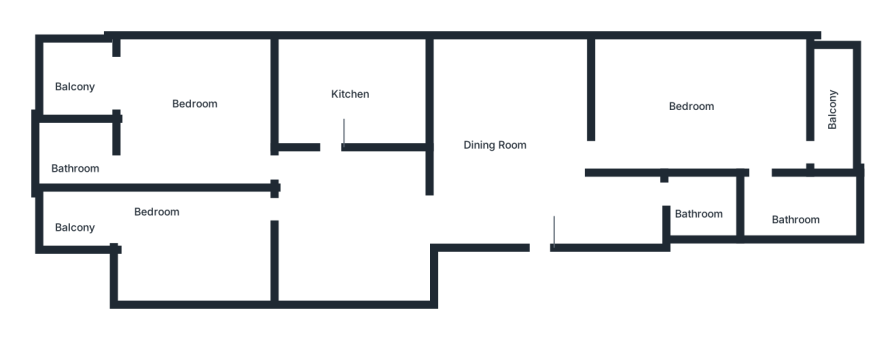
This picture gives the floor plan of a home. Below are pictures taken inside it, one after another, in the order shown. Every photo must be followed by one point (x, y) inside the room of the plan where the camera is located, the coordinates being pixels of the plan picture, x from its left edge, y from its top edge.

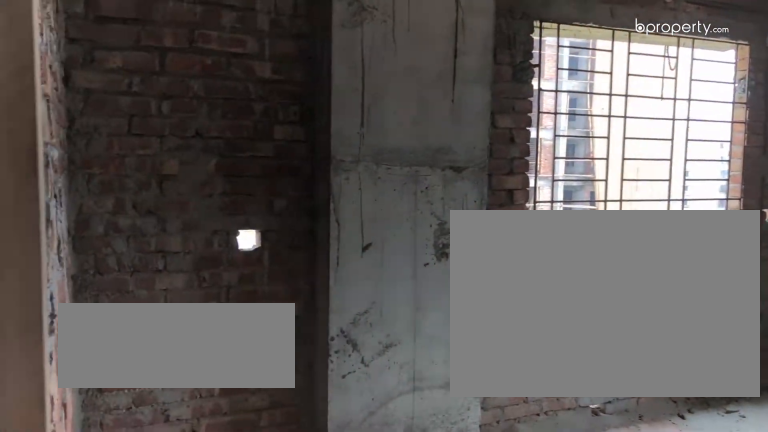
(695, 117)
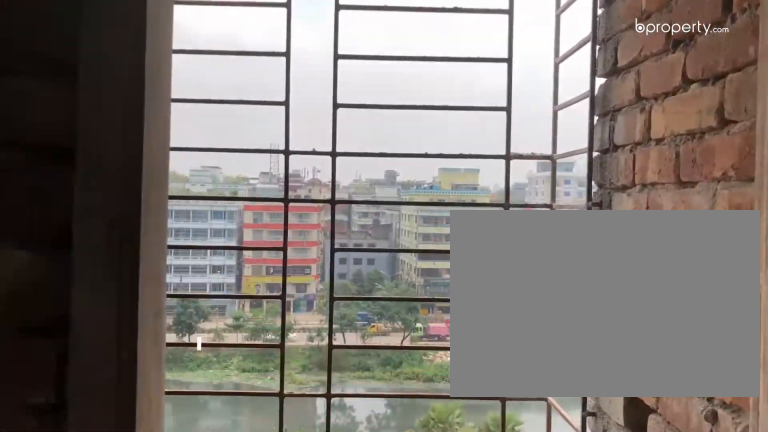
(830, 145)
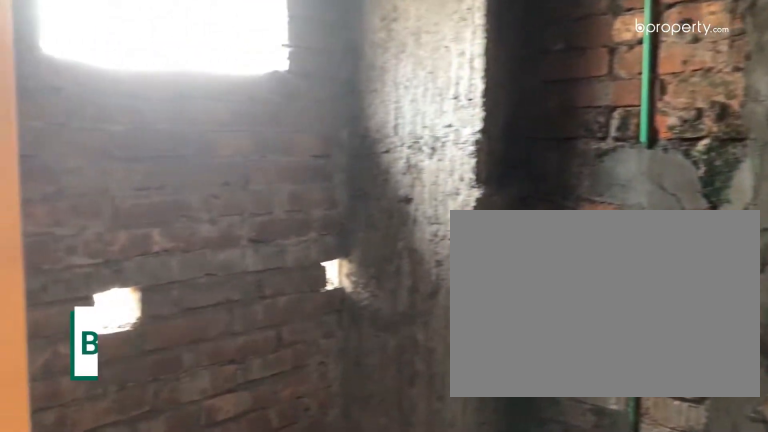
(777, 207)
